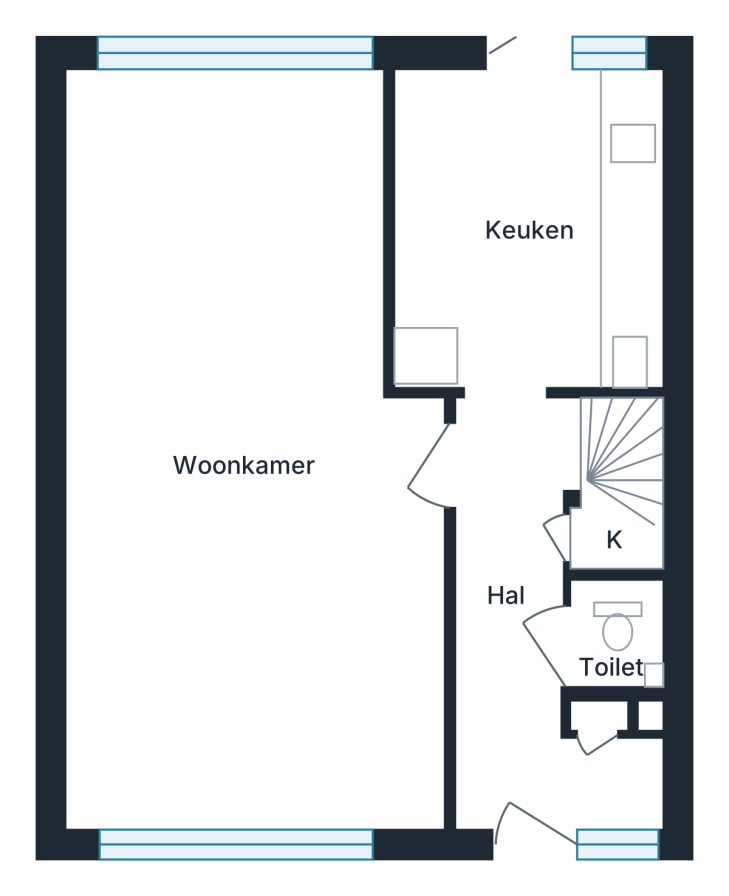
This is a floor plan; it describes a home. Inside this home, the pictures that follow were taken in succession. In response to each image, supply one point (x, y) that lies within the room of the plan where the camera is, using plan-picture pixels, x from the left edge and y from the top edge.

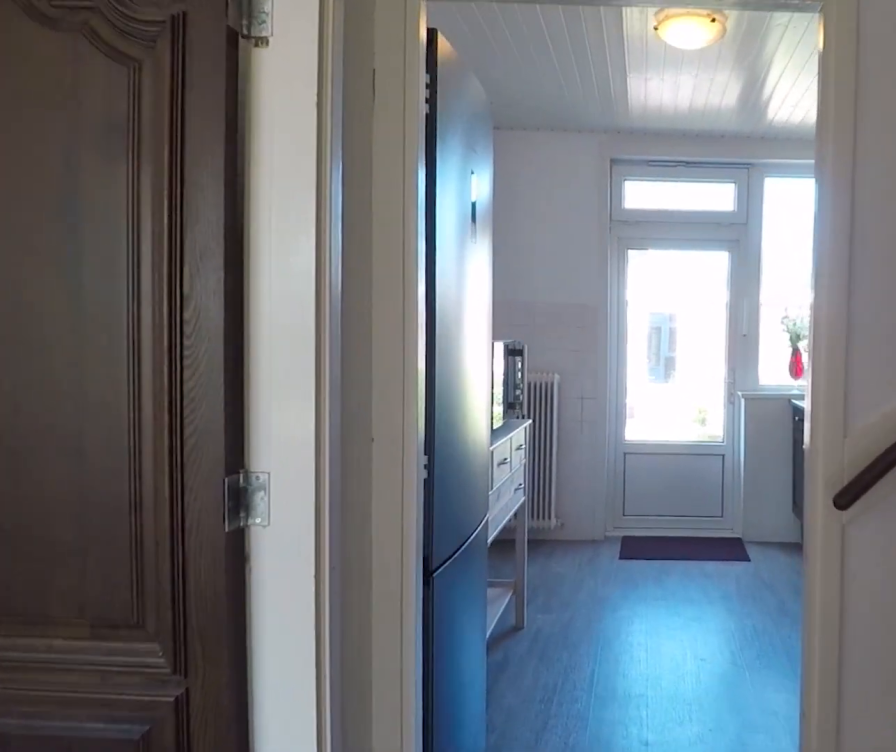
(526, 636)
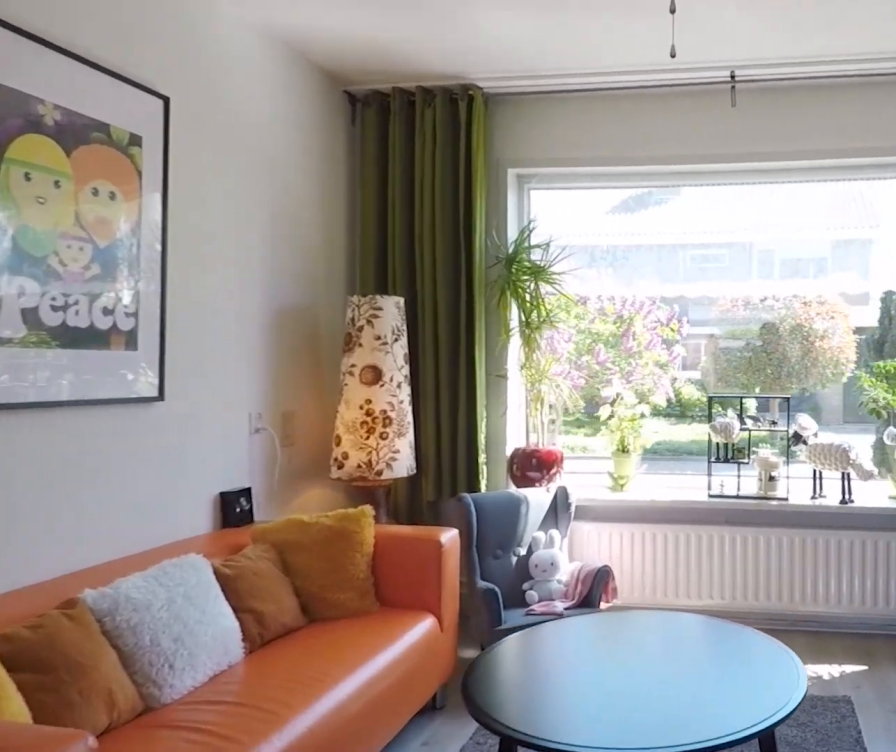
(257, 670)
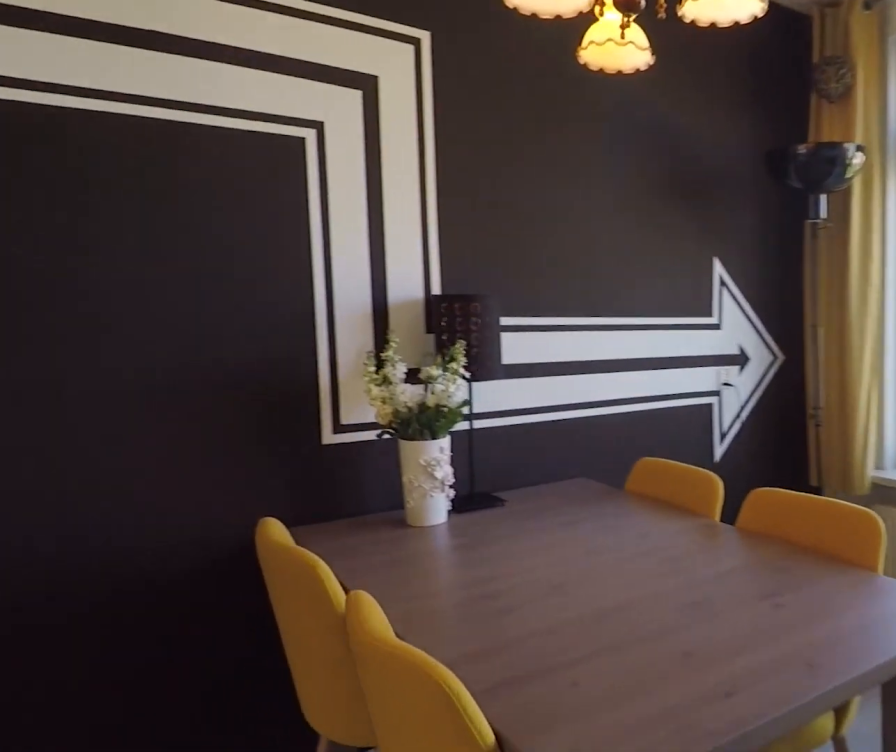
(257, 670)
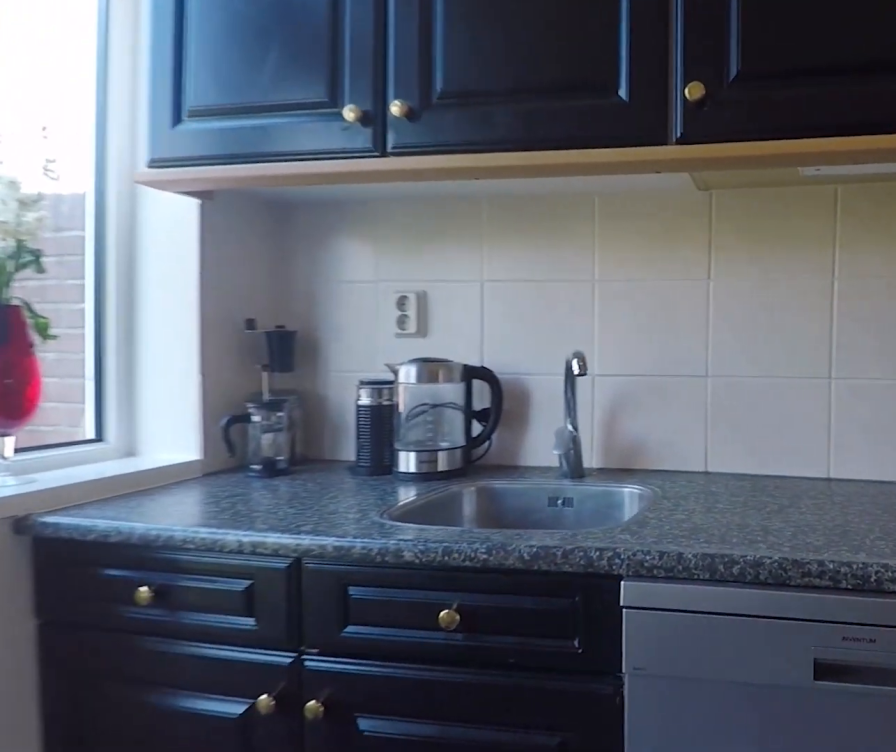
(528, 225)
